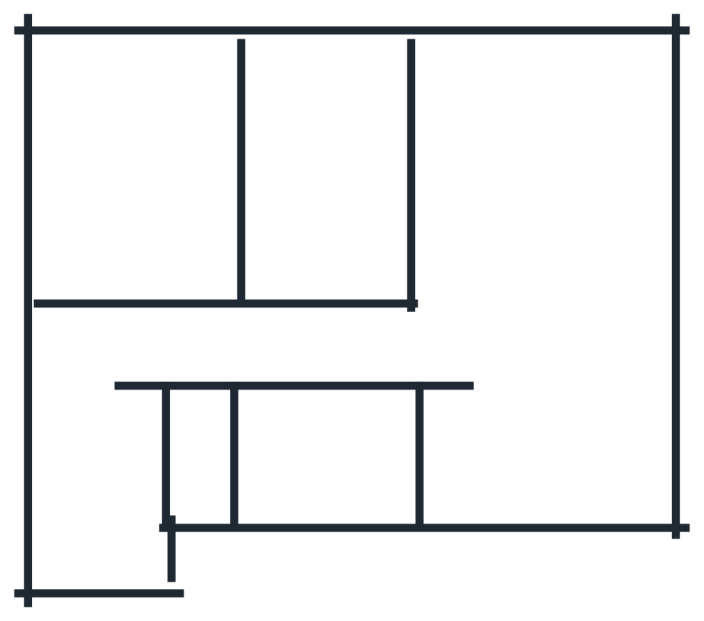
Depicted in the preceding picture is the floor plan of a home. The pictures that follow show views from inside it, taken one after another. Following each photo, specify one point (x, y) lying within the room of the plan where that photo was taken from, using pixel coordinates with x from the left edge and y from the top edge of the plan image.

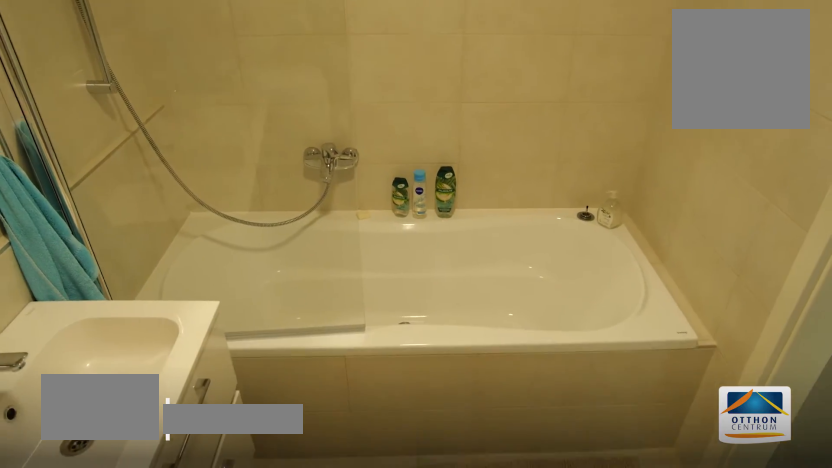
(326, 463)
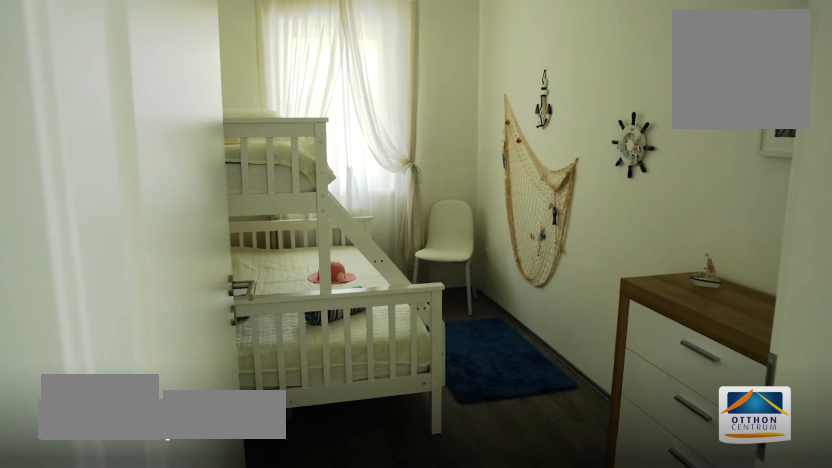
(326, 169)
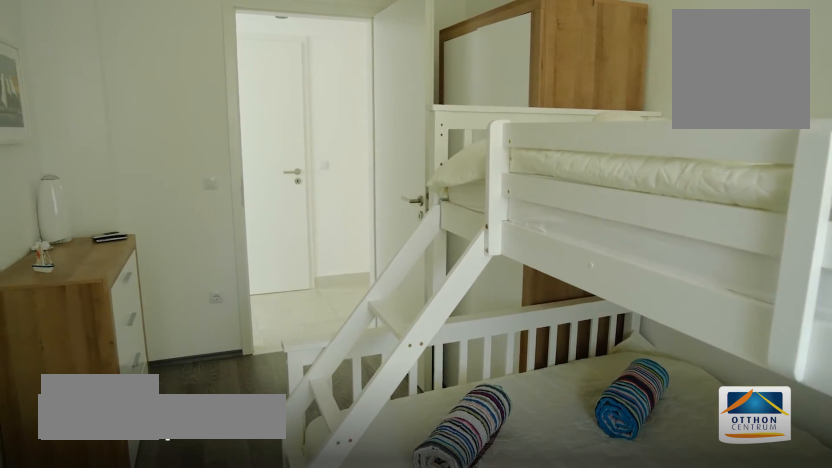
(326, 169)
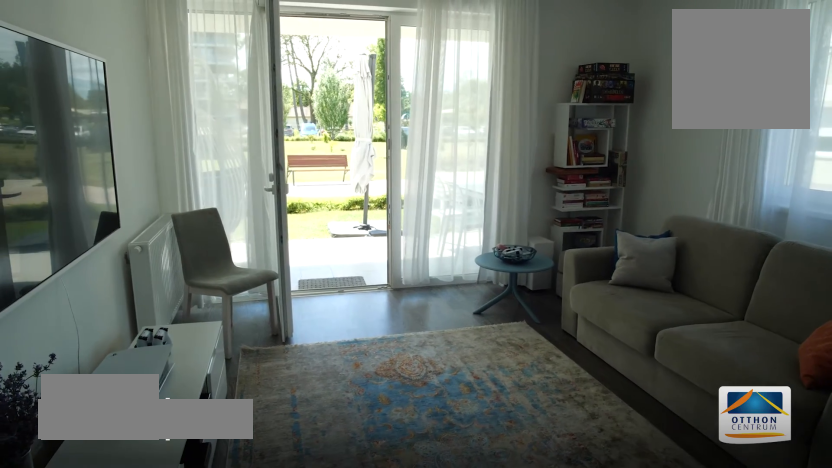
(542, 170)
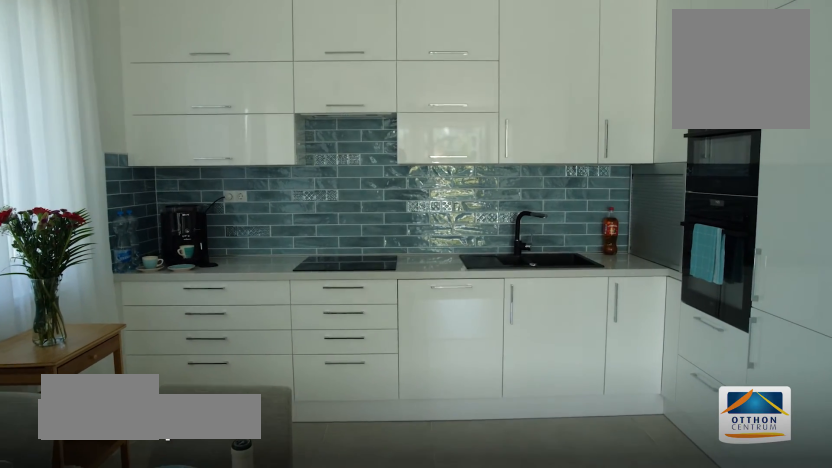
(541, 445)
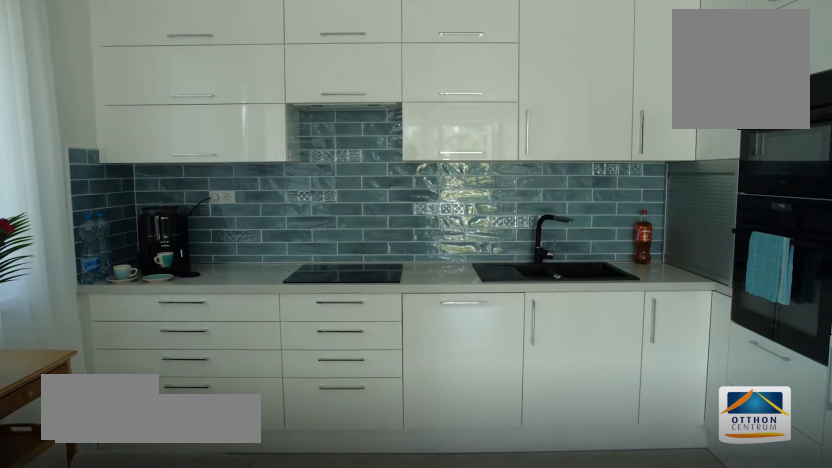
(541, 445)
